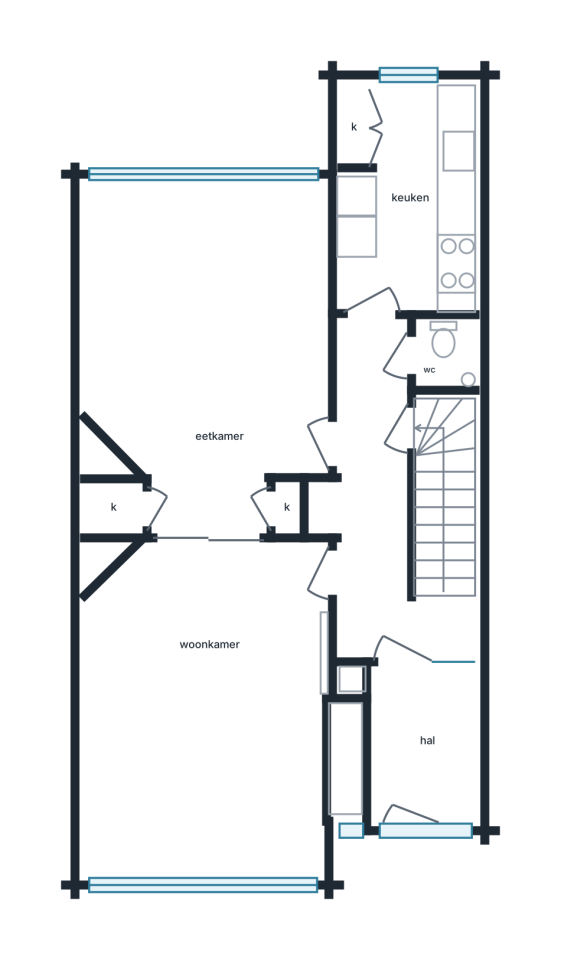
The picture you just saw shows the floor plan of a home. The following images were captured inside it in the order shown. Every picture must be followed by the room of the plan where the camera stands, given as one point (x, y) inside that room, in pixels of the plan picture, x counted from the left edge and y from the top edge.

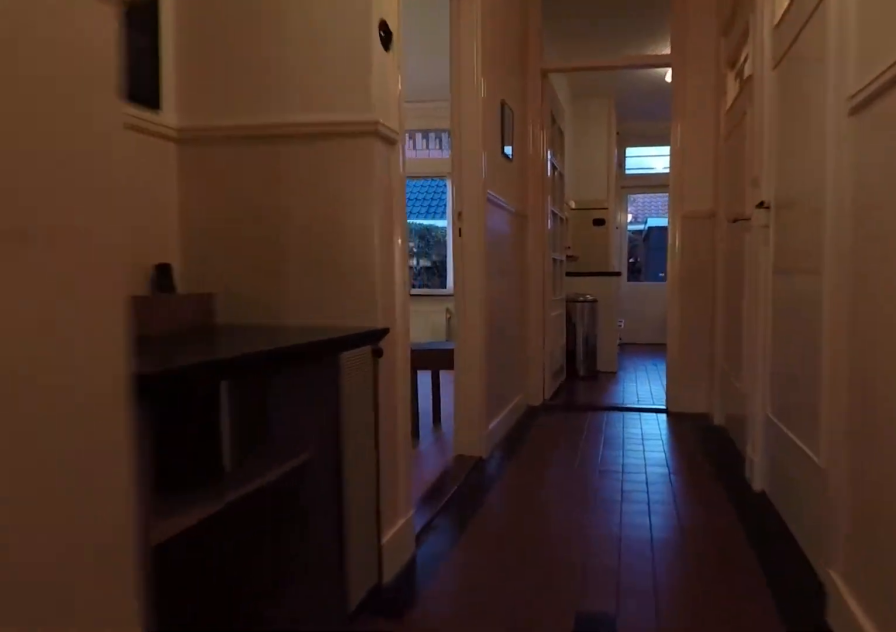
(379, 512)
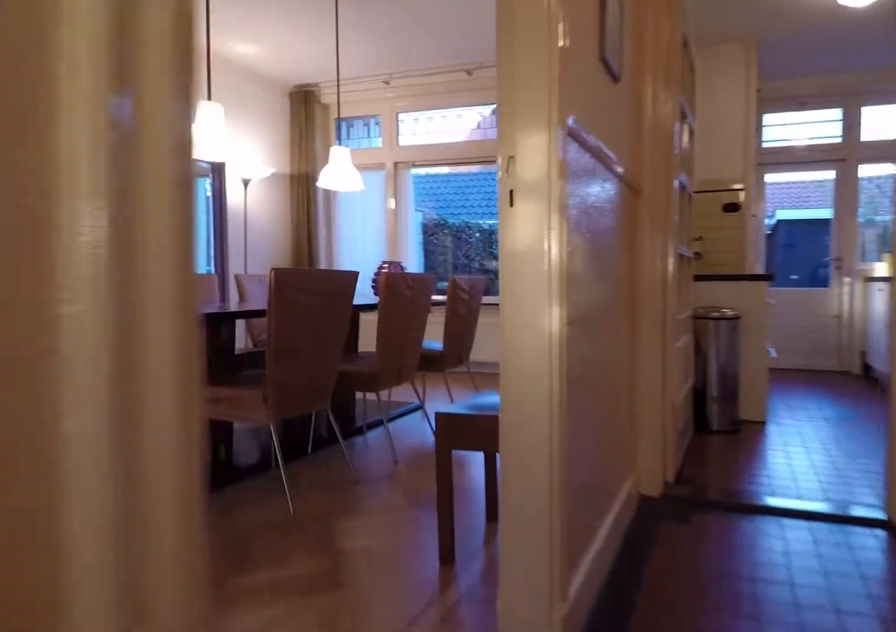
(379, 512)
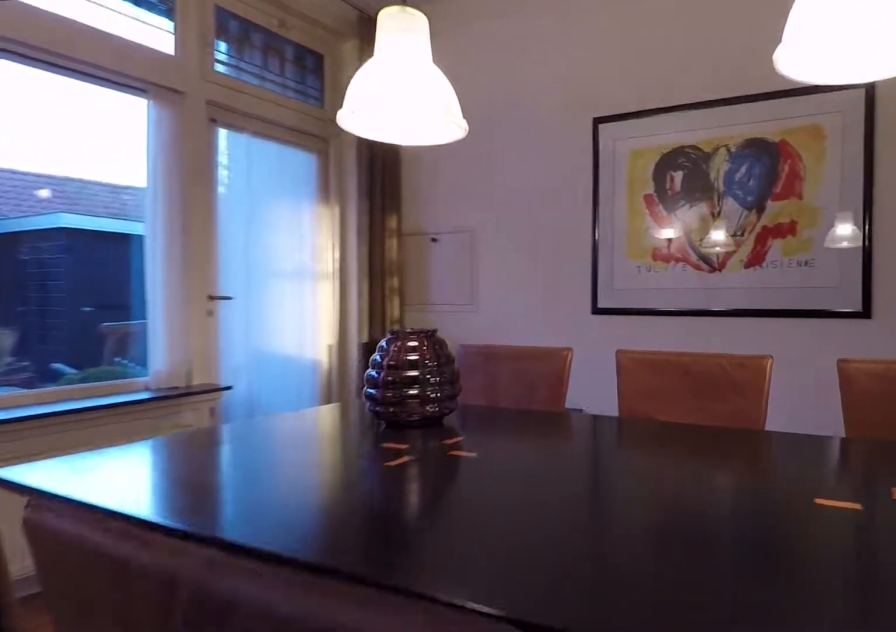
(214, 347)
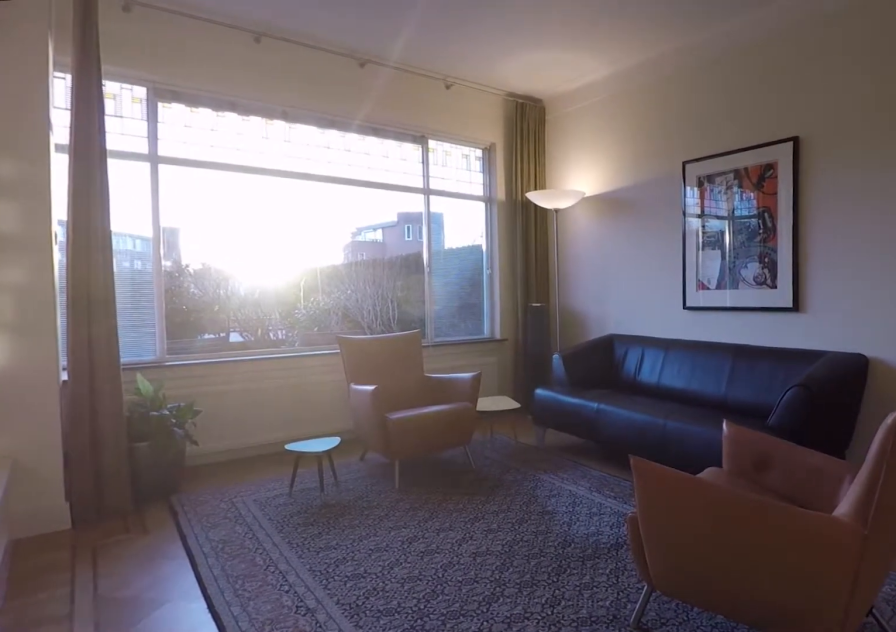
(220, 701)
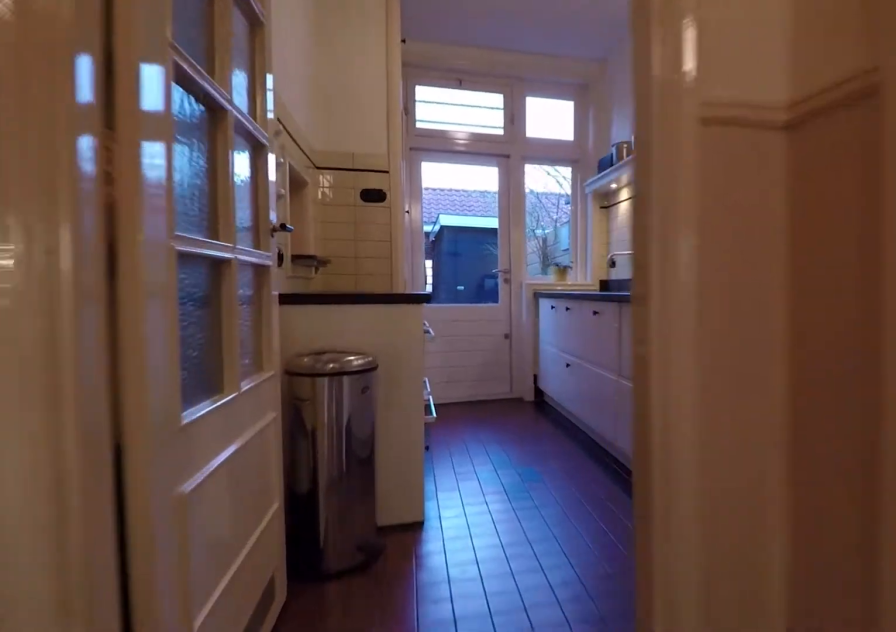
(379, 511)
